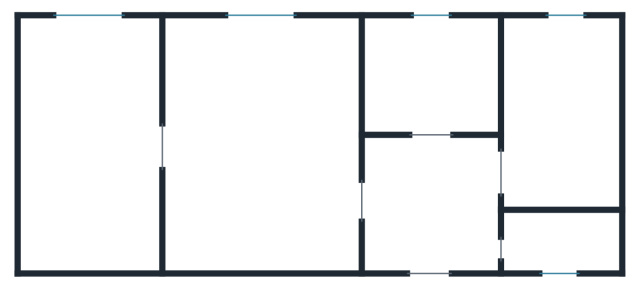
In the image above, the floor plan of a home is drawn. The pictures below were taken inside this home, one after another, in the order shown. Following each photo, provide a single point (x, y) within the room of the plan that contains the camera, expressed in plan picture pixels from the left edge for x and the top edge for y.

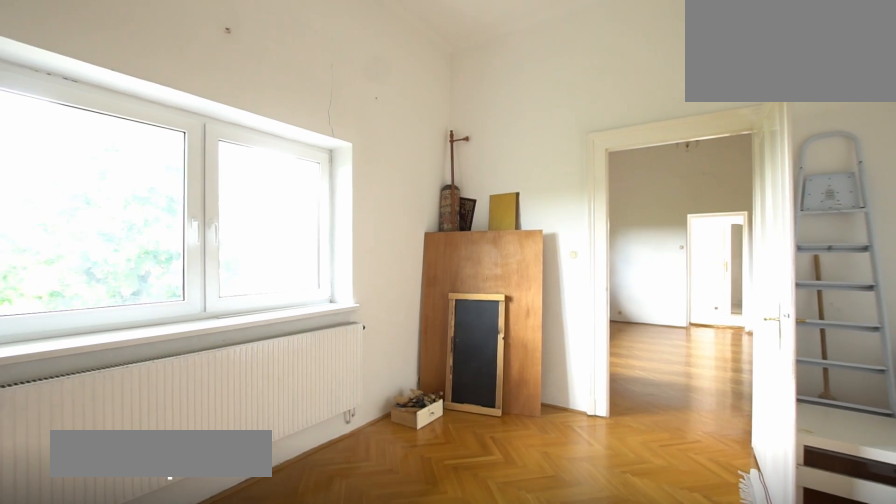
(95, 151)
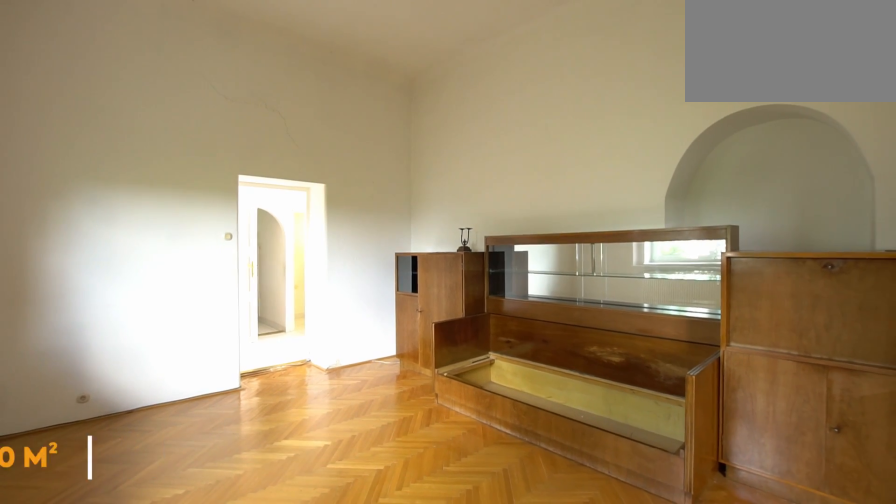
(274, 150)
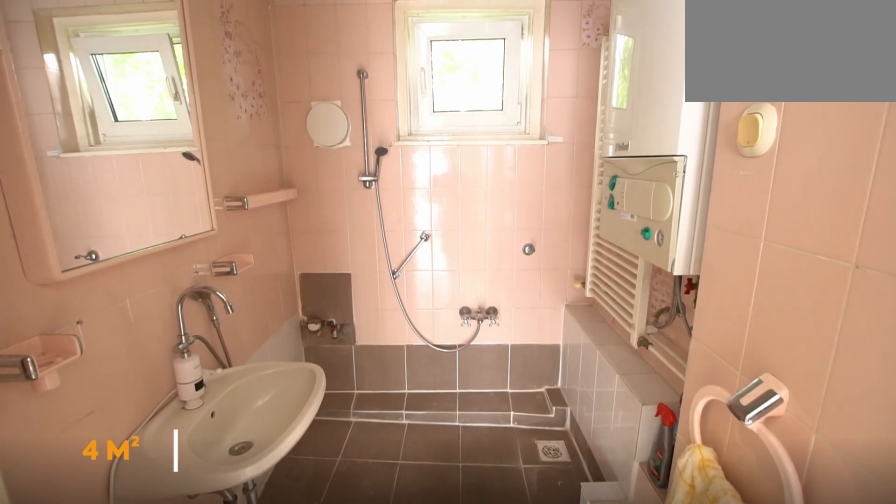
(432, 78)
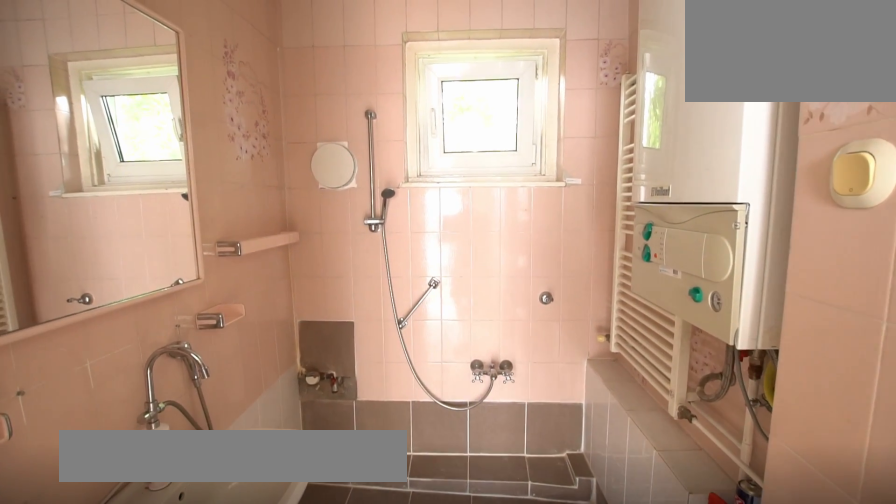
(432, 77)
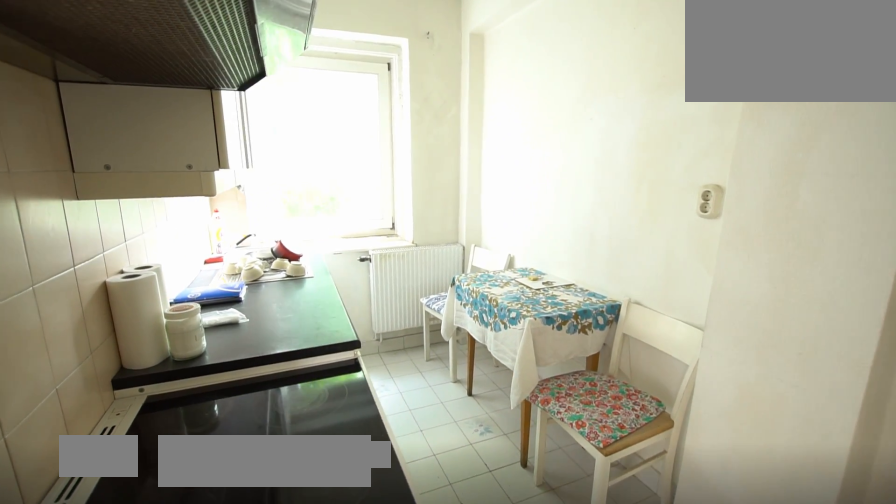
(555, 105)
